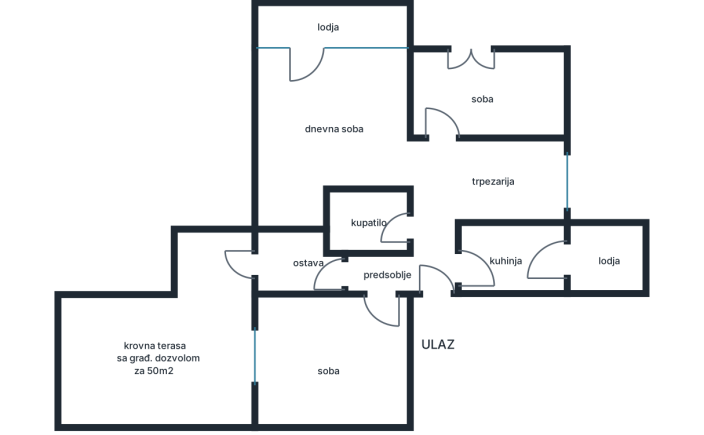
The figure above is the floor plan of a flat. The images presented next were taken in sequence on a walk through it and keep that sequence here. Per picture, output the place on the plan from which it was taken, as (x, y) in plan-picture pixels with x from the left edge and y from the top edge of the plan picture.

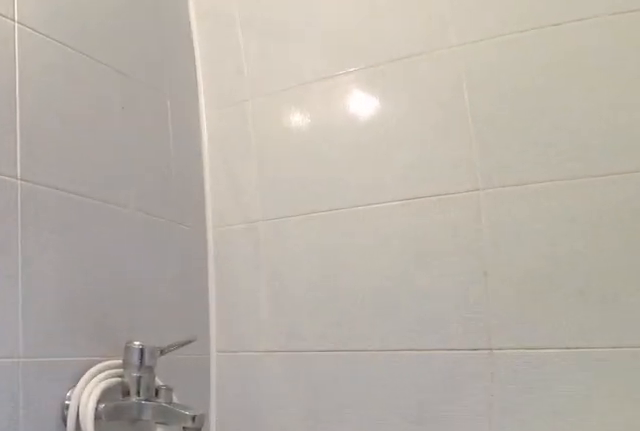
(362, 223)
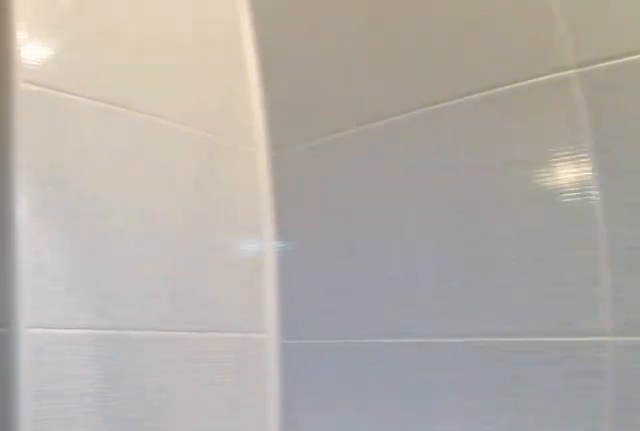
(343, 210)
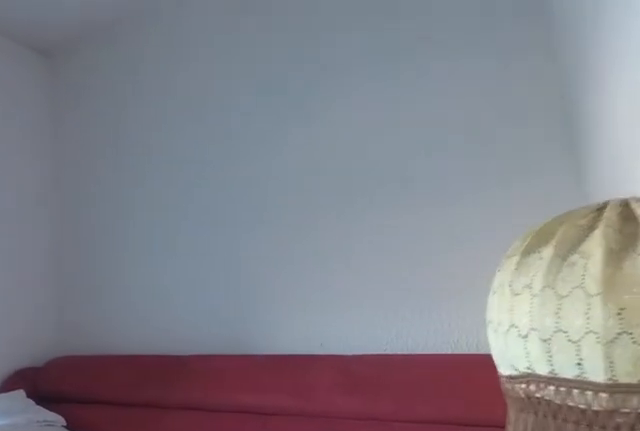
(447, 126)
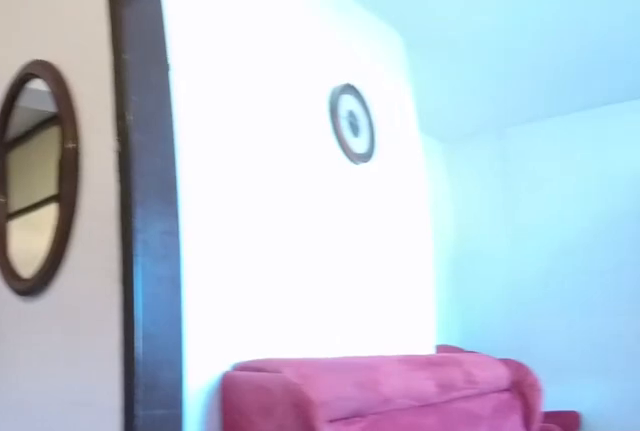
(427, 143)
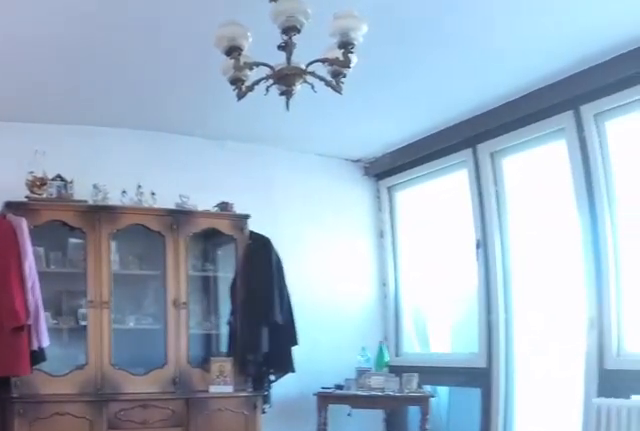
(411, 169)
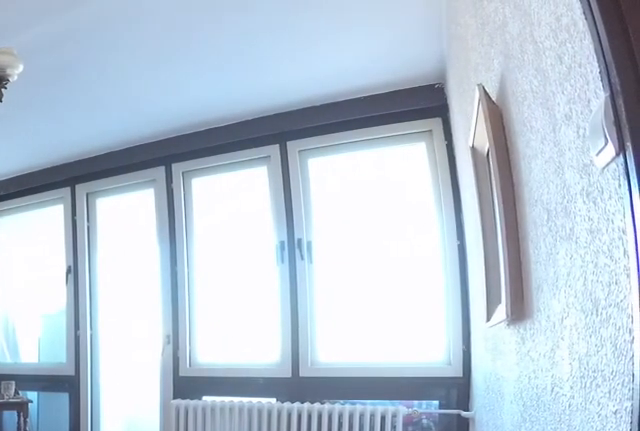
(405, 171)
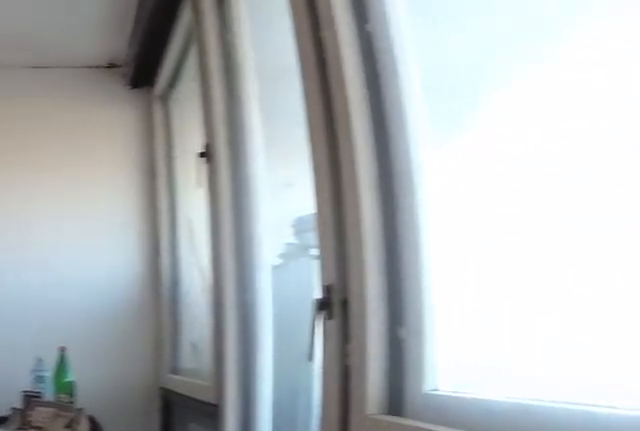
(399, 72)
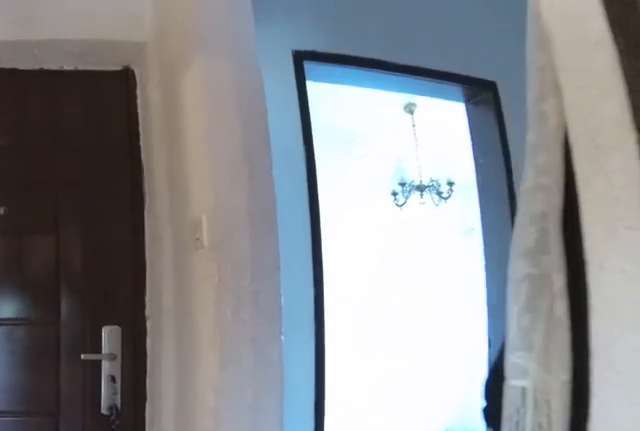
(436, 227)
